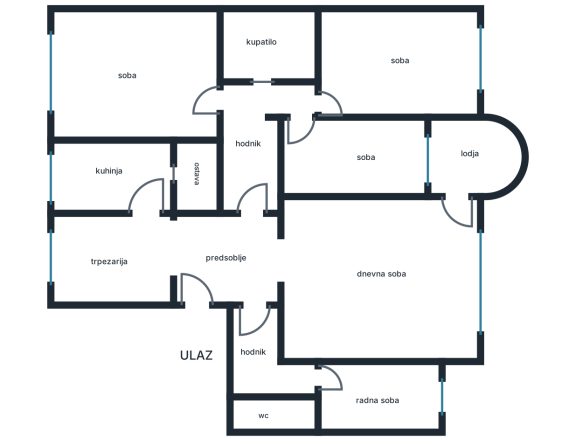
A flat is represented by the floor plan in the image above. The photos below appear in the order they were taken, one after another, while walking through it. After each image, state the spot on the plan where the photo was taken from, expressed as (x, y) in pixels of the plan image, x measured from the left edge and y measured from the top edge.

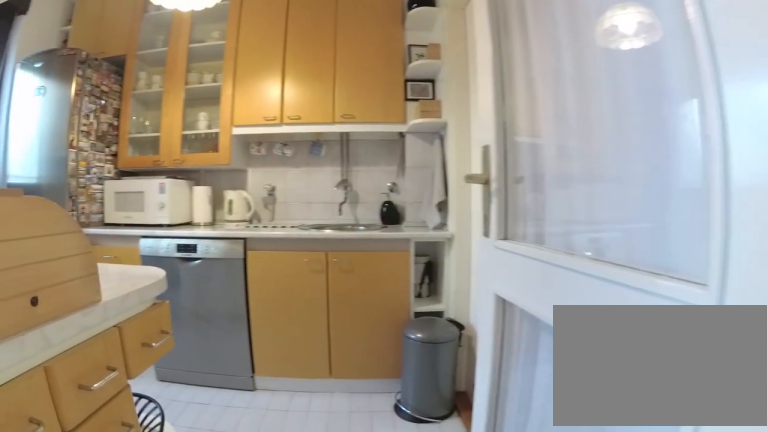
(144, 246)
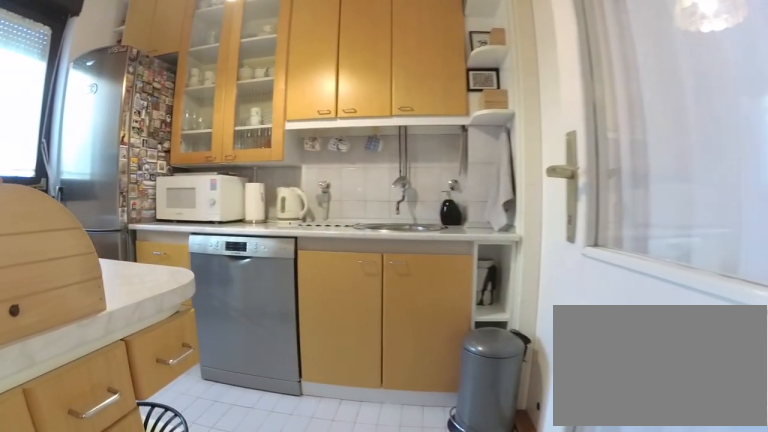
(150, 240)
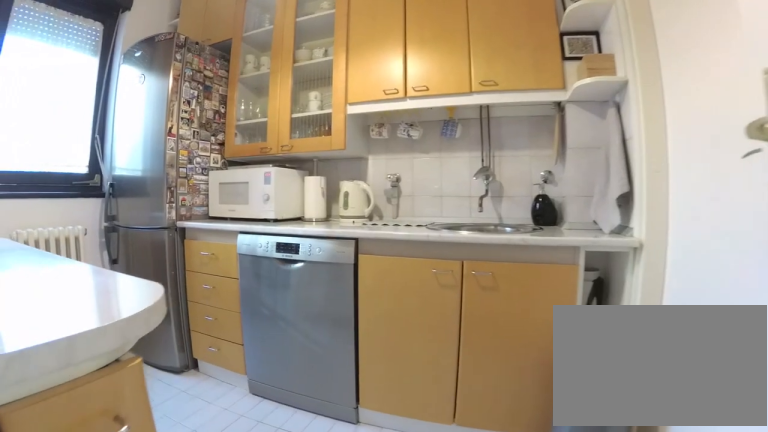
(153, 218)
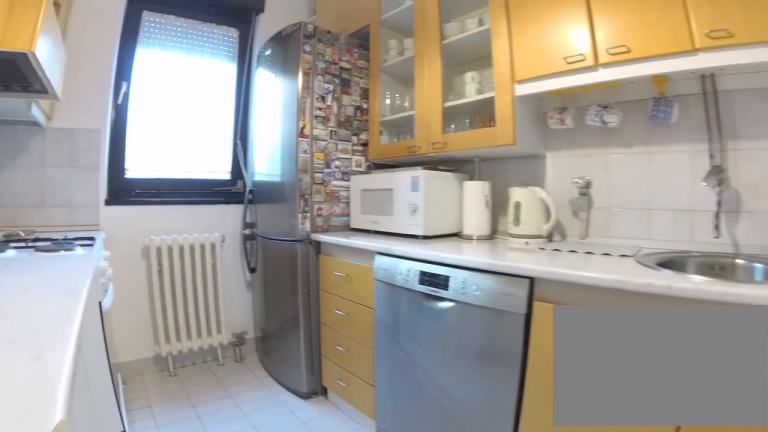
(163, 202)
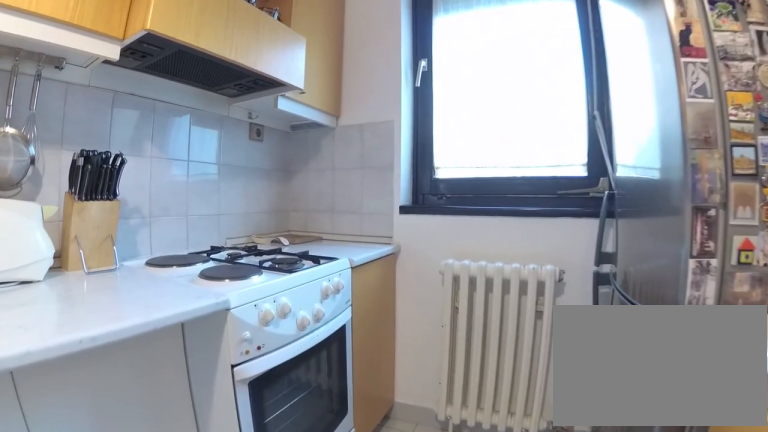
(134, 178)
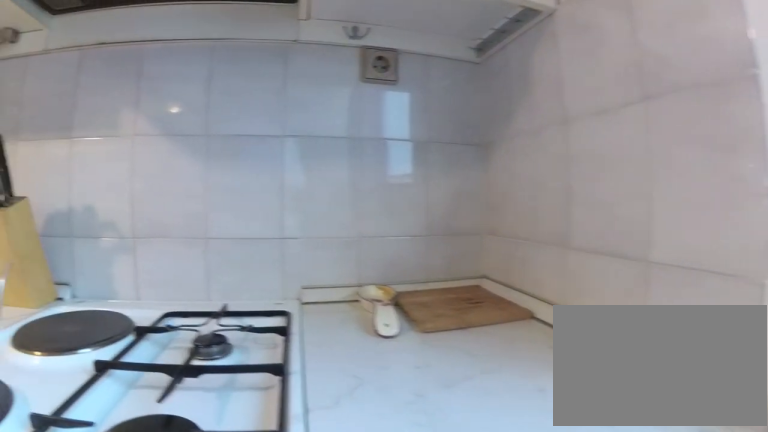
(82, 164)
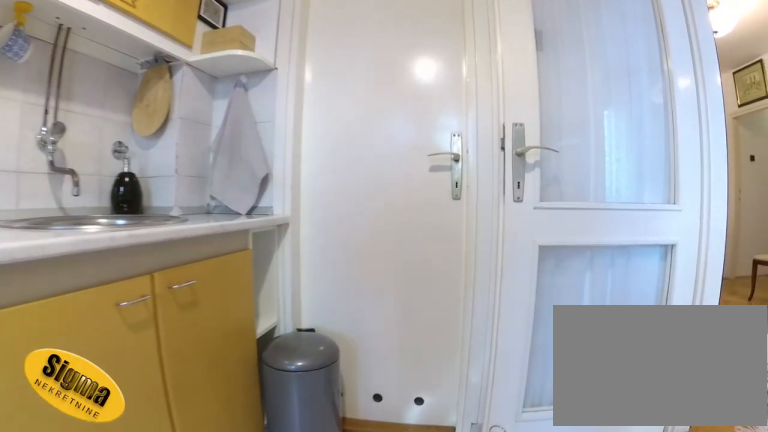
(105, 178)
